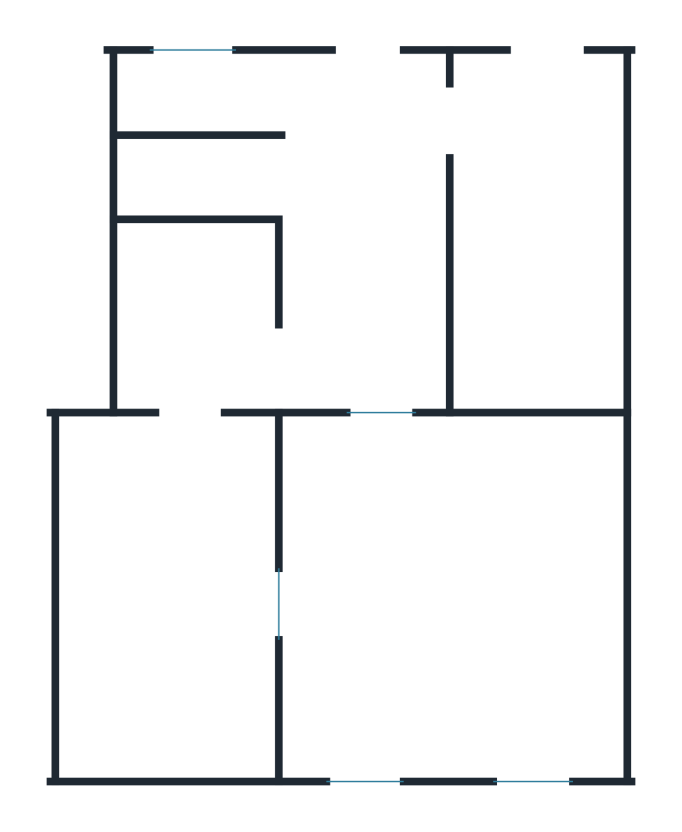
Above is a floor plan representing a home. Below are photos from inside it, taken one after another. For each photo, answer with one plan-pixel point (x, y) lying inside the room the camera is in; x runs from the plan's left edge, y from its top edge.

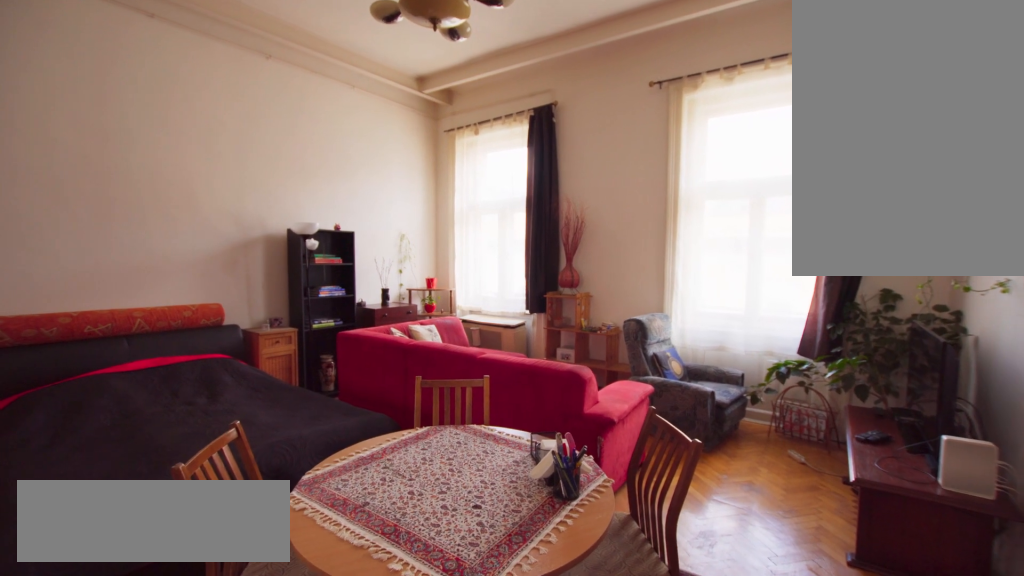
(447, 595)
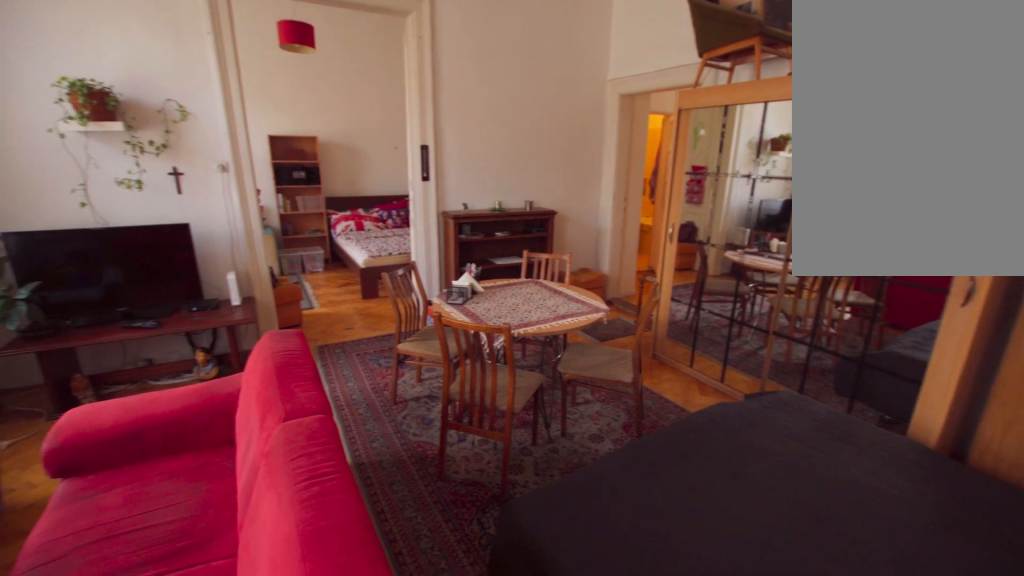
(448, 594)
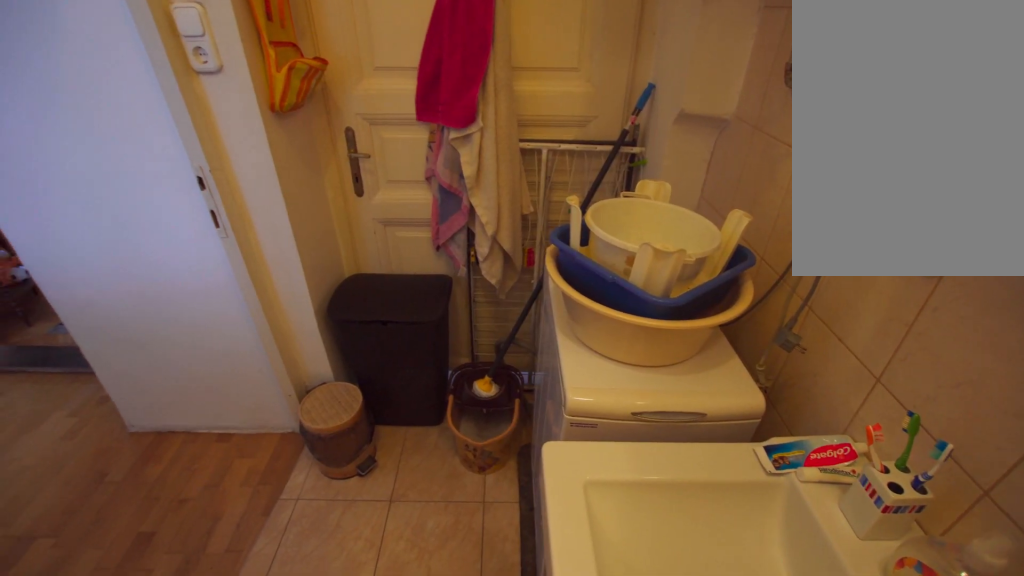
(192, 315)
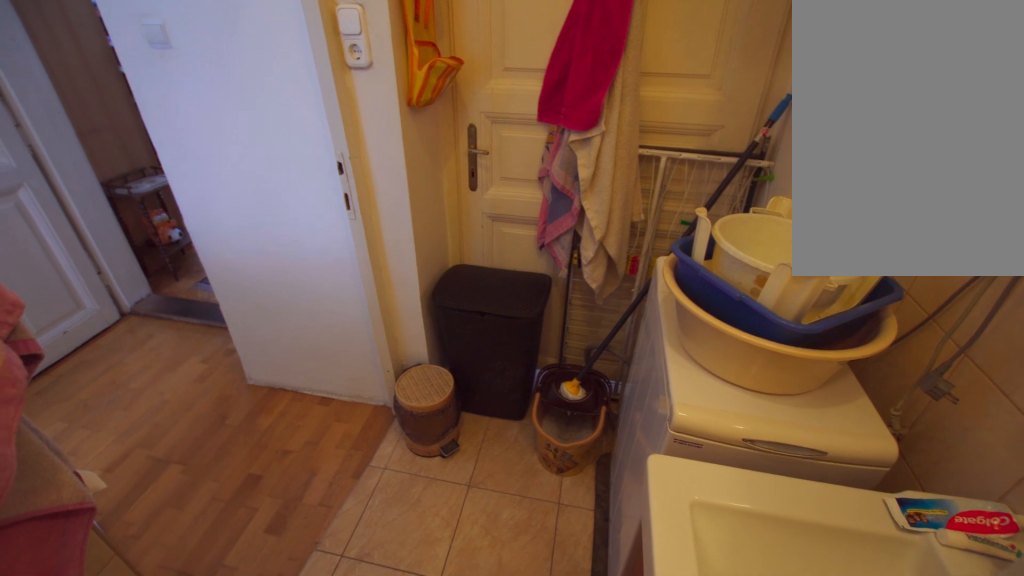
(192, 314)
